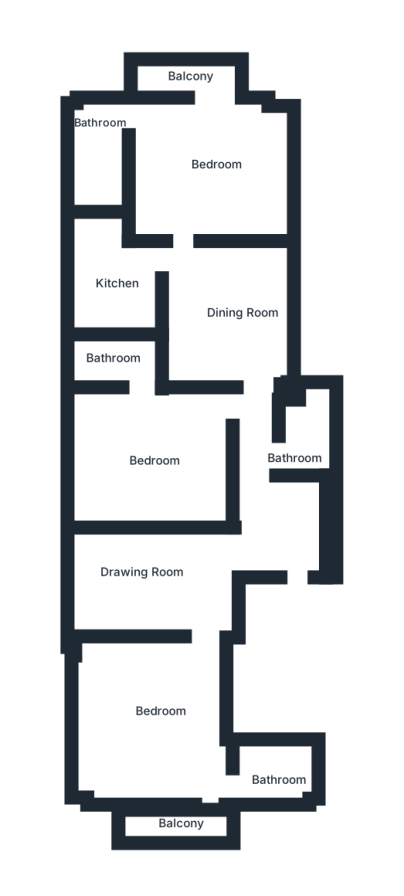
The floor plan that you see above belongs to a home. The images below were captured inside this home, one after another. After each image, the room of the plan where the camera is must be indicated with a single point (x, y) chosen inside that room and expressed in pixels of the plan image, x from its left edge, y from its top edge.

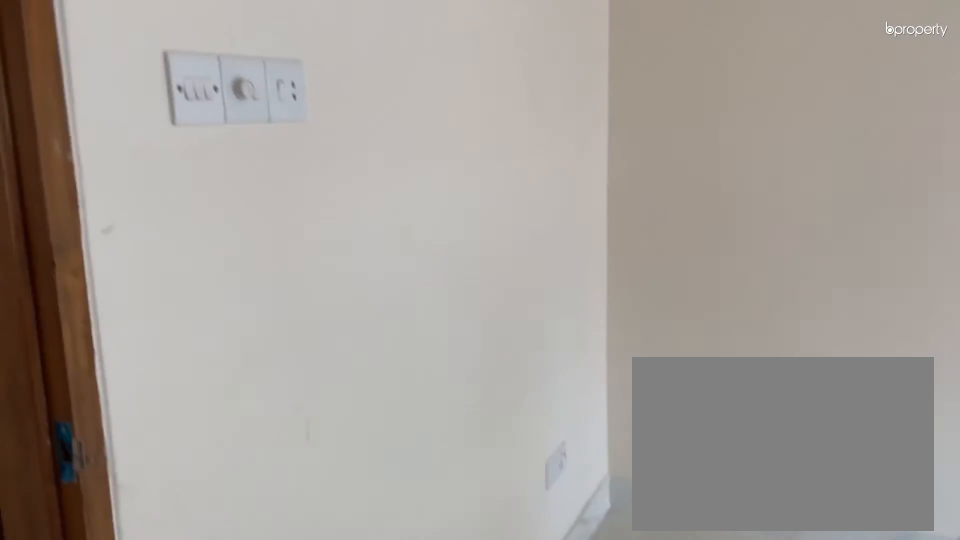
(143, 445)
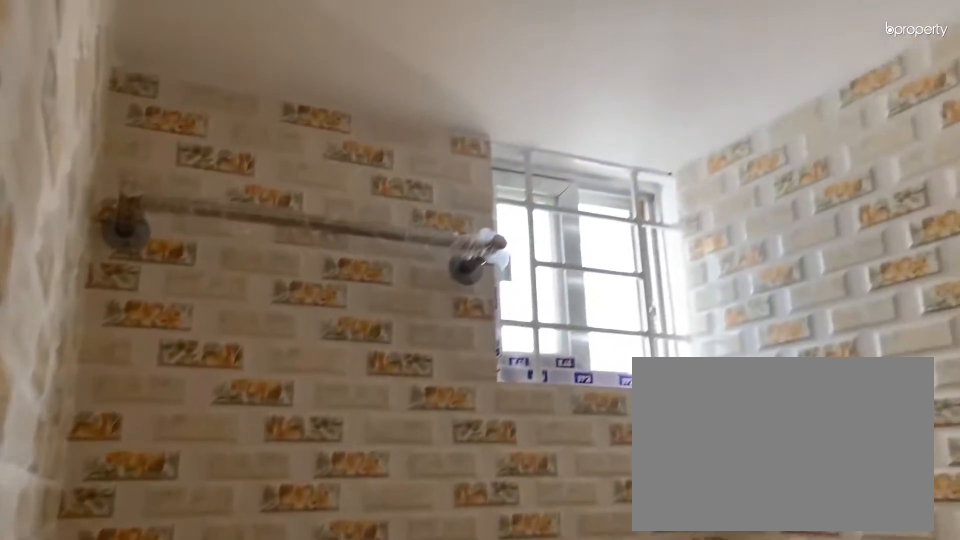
(125, 356)
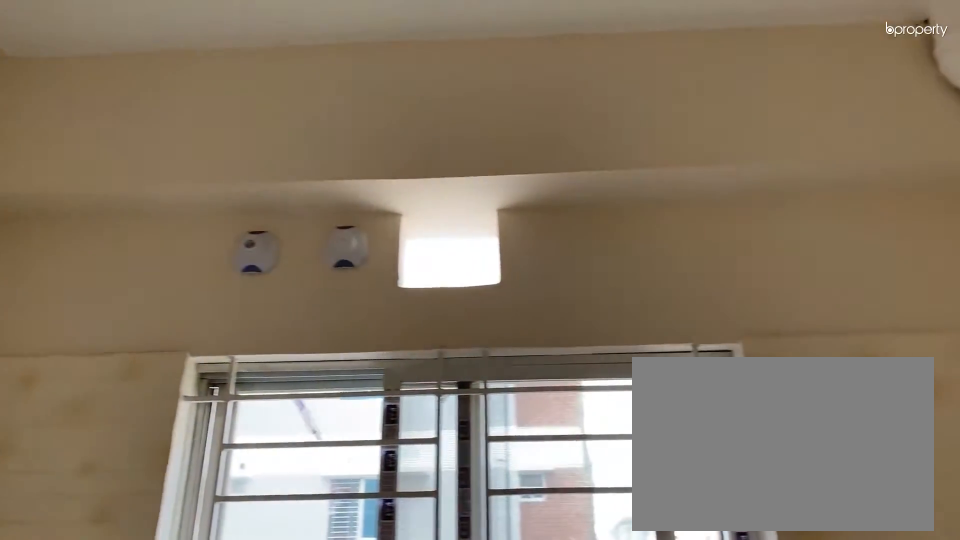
(123, 269)
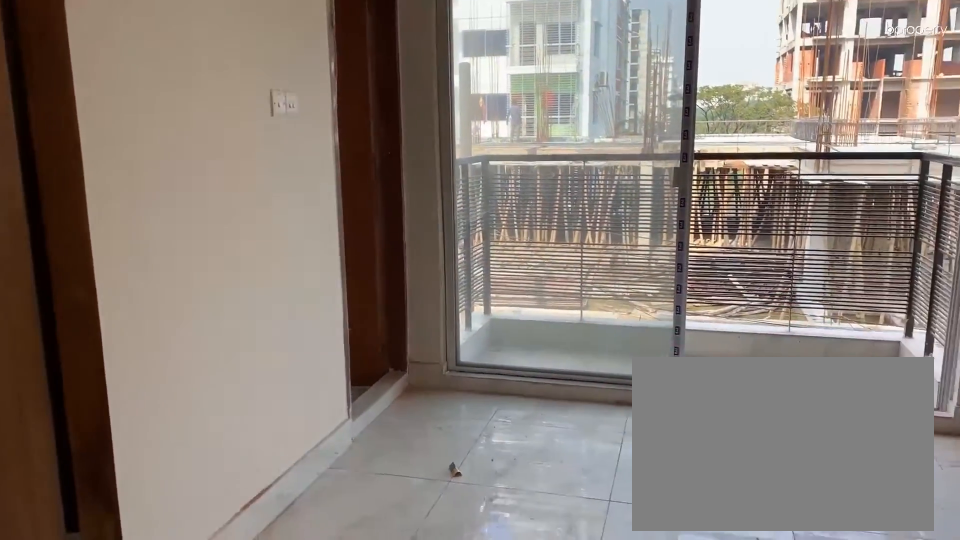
(188, 147)
